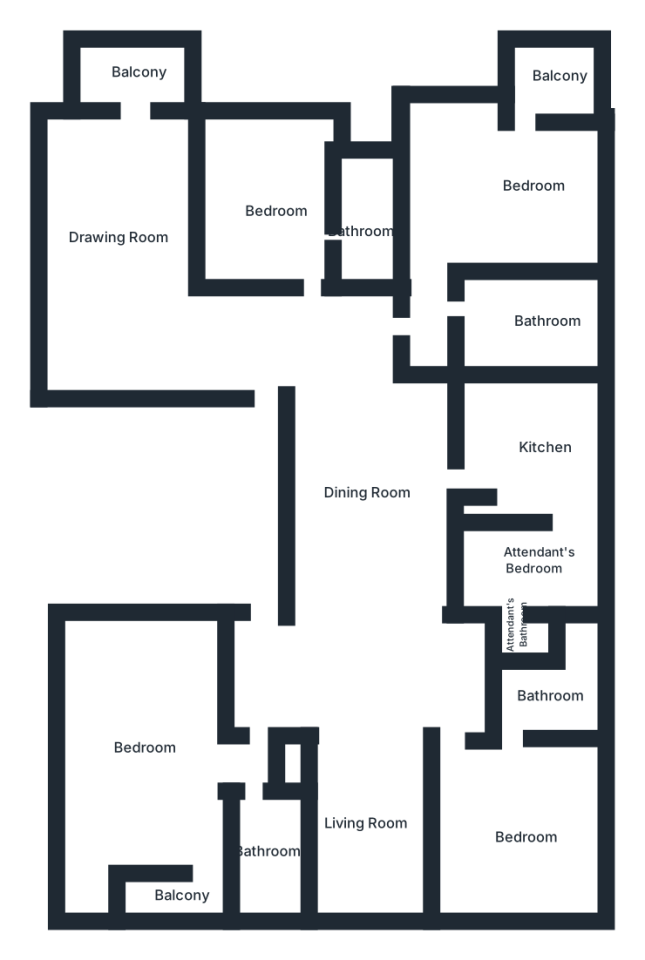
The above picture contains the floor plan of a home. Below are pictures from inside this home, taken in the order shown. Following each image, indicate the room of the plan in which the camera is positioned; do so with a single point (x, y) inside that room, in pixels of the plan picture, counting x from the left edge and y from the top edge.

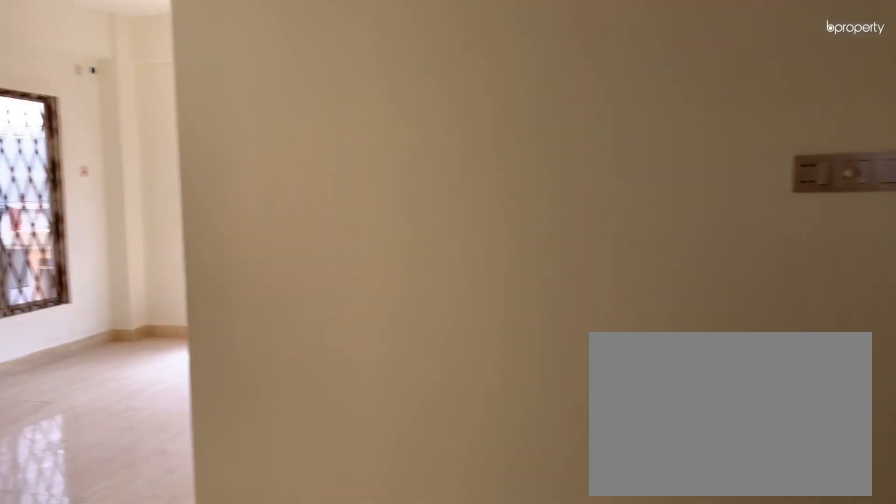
(218, 348)
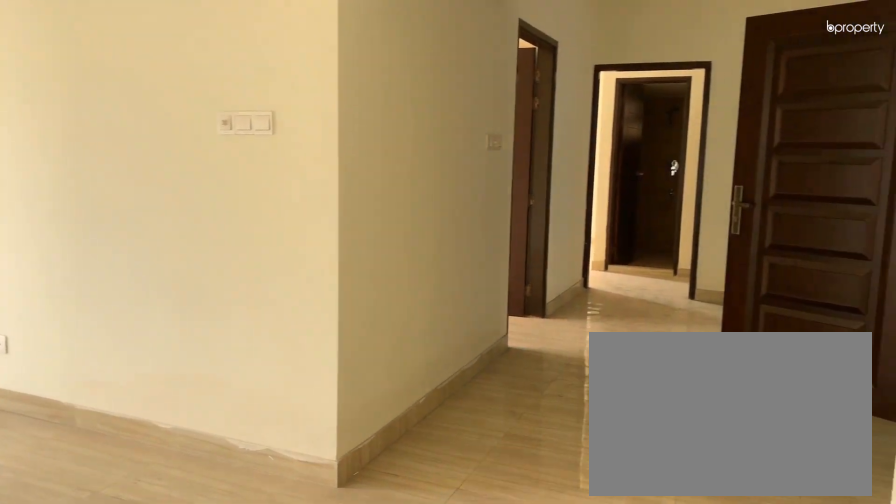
(123, 219)
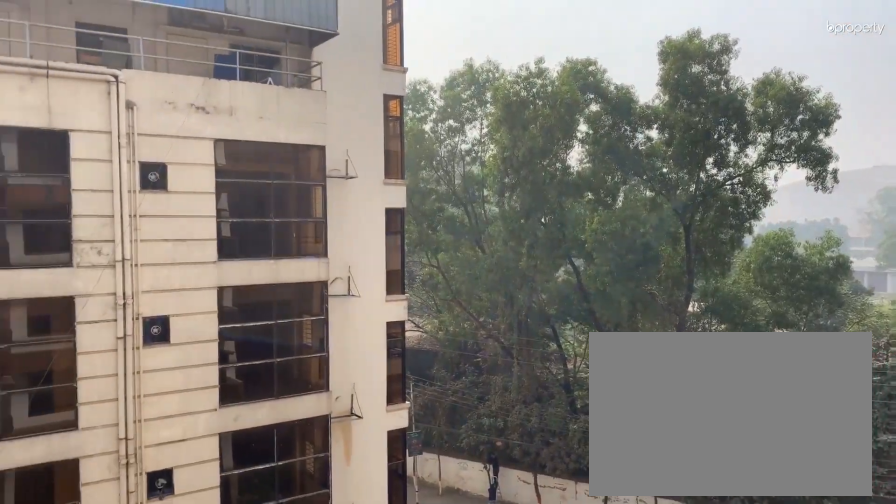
(136, 85)
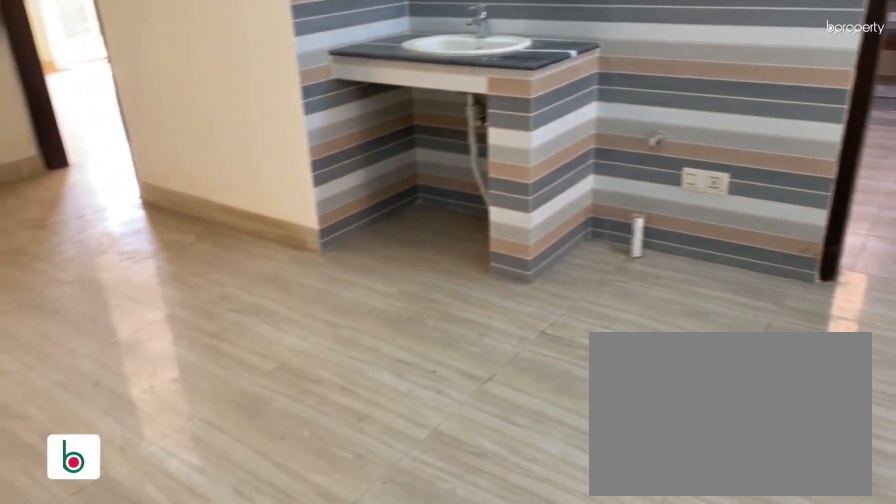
(367, 507)
